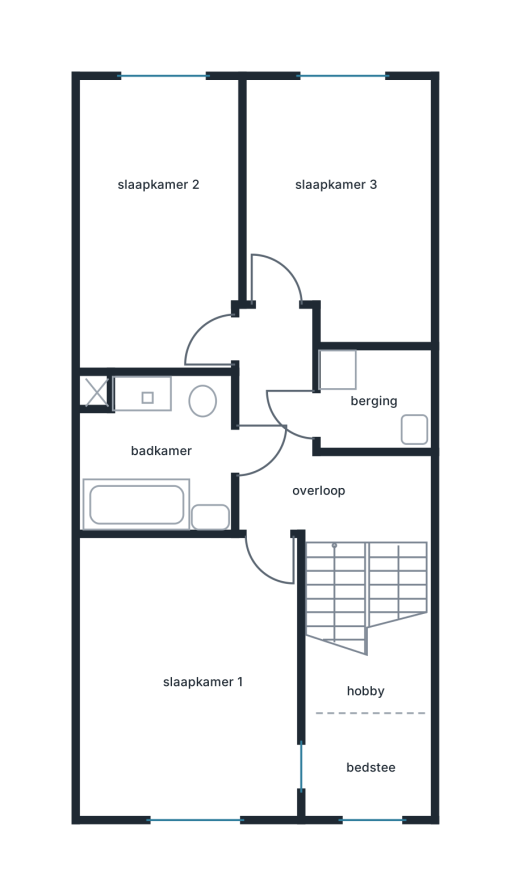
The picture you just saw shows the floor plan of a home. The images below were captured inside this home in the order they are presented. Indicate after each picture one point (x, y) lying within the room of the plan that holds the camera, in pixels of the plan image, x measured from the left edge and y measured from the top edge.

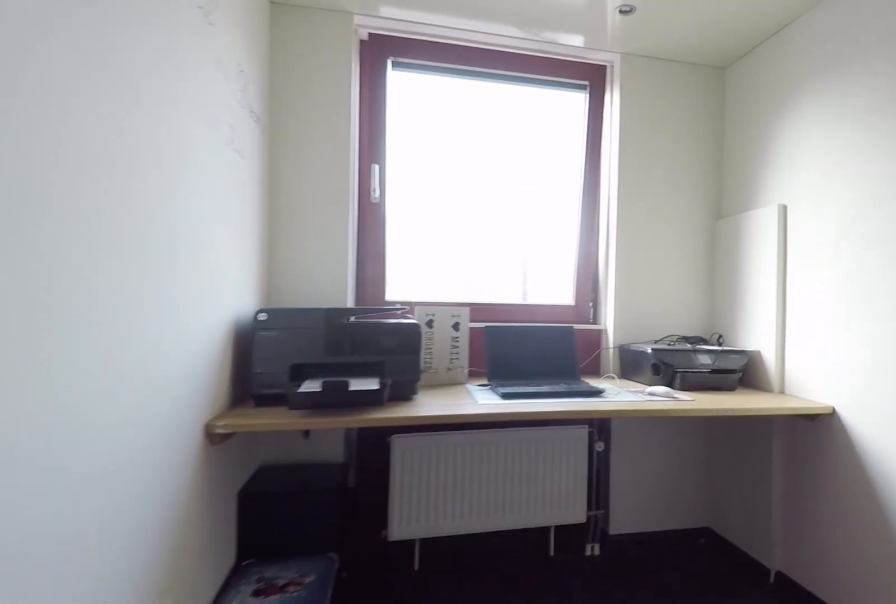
(370, 723)
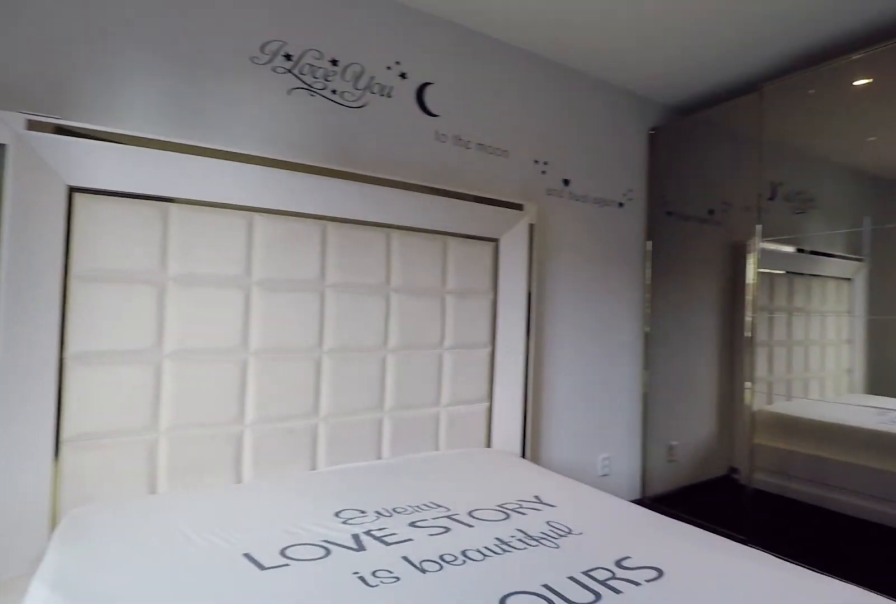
(192, 675)
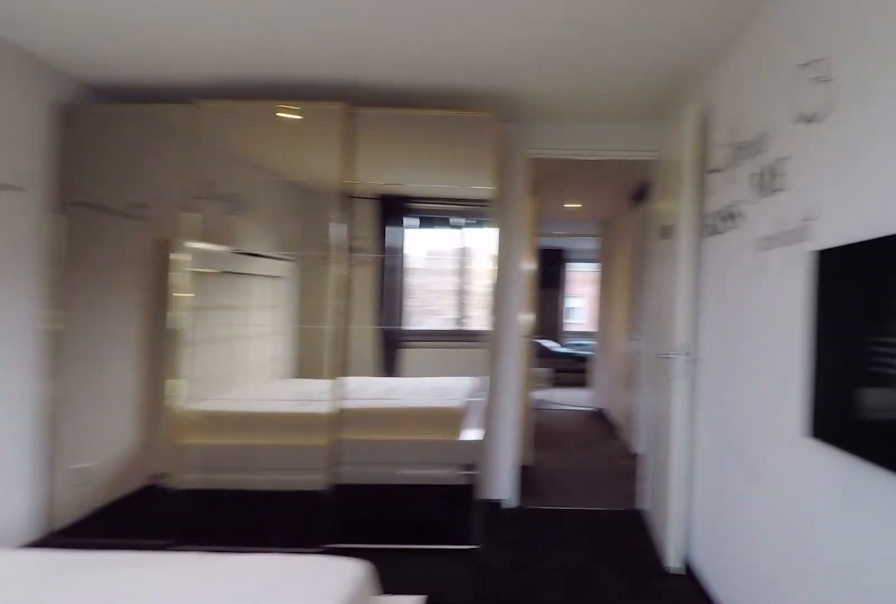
(192, 675)
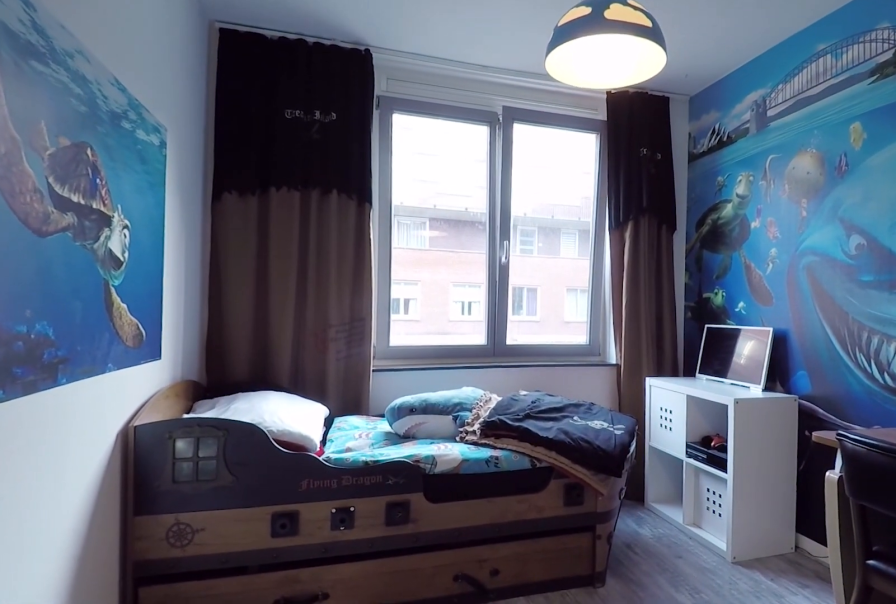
(340, 206)
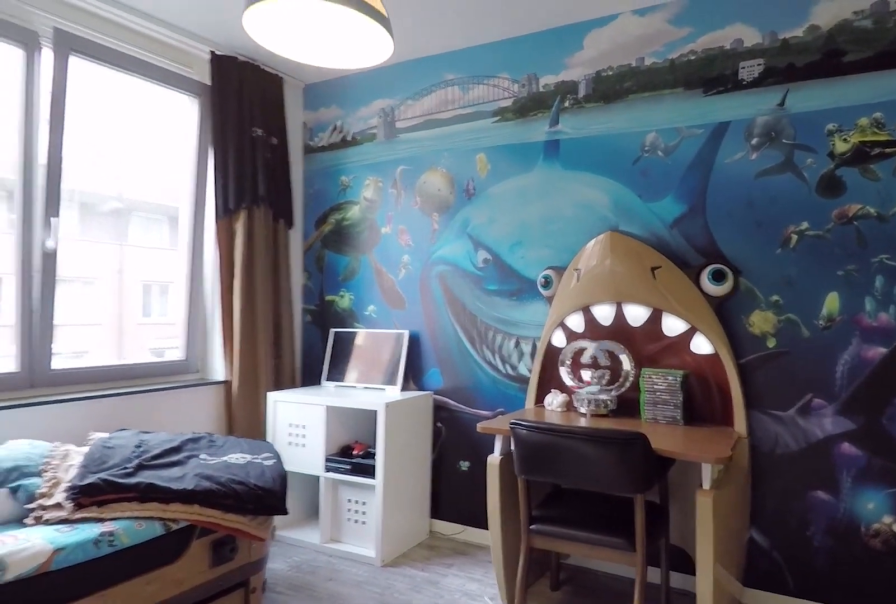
(340, 206)
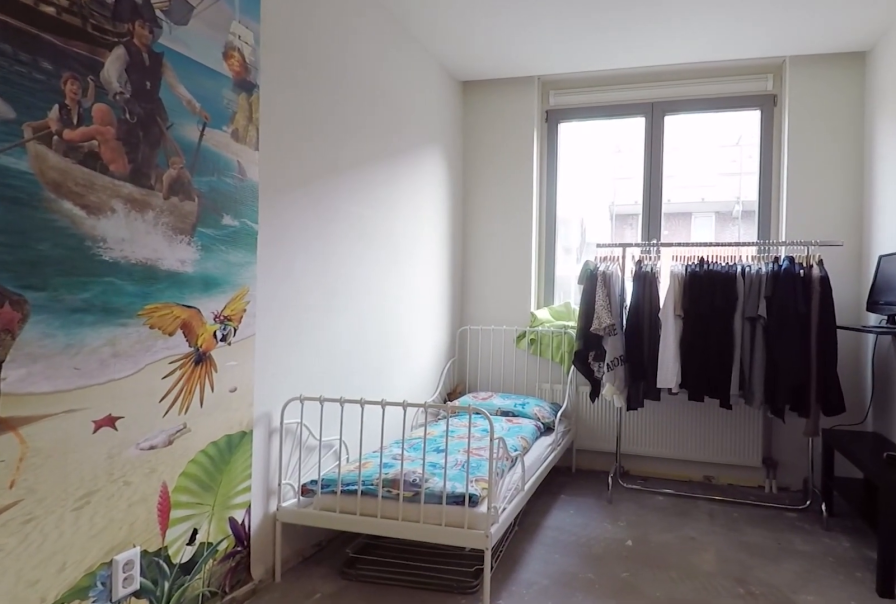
(160, 225)
